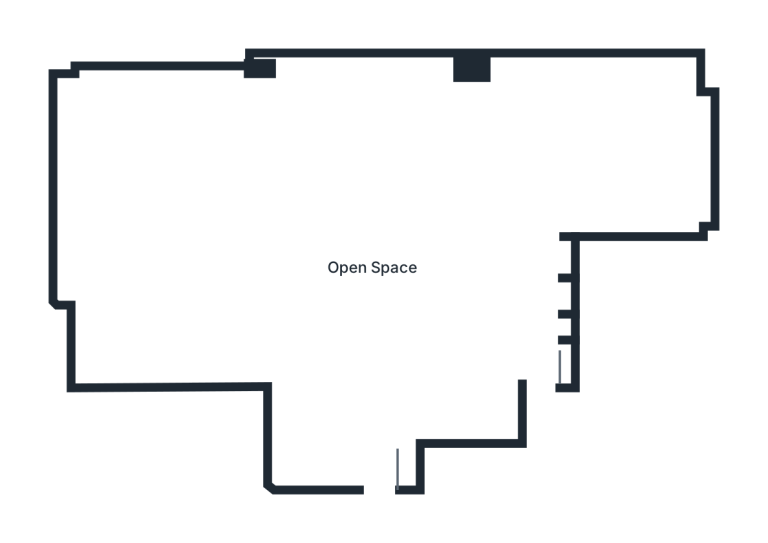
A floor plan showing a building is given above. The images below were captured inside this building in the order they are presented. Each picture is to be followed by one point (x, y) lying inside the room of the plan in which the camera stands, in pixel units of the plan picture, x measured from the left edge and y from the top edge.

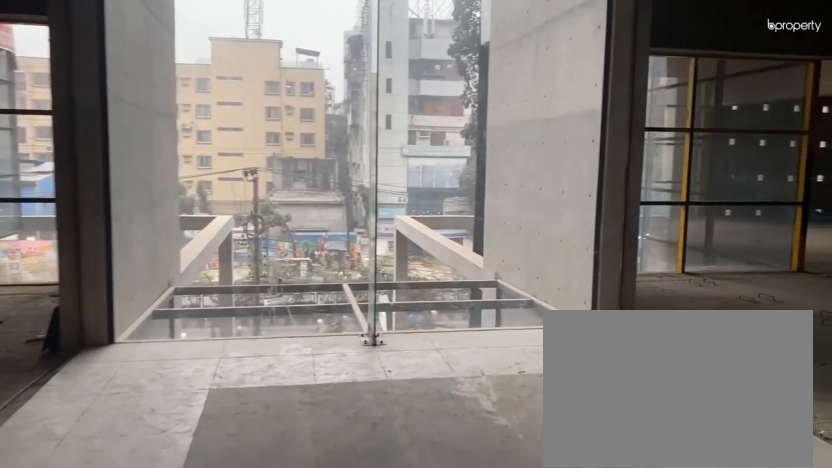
(383, 461)
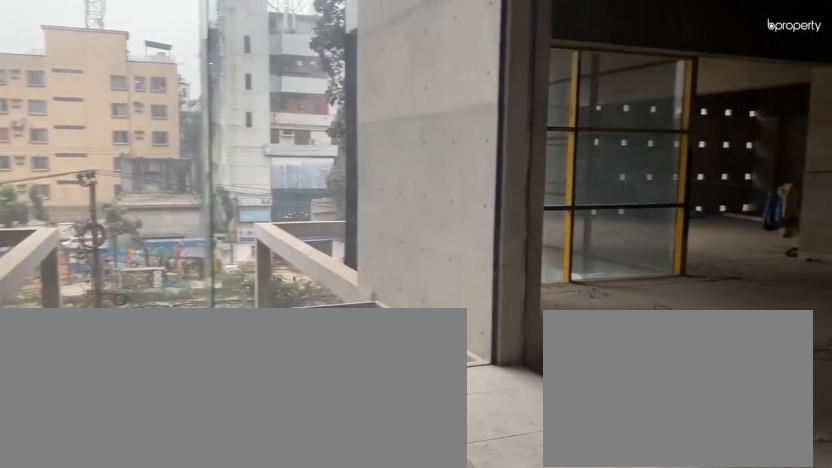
(383, 461)
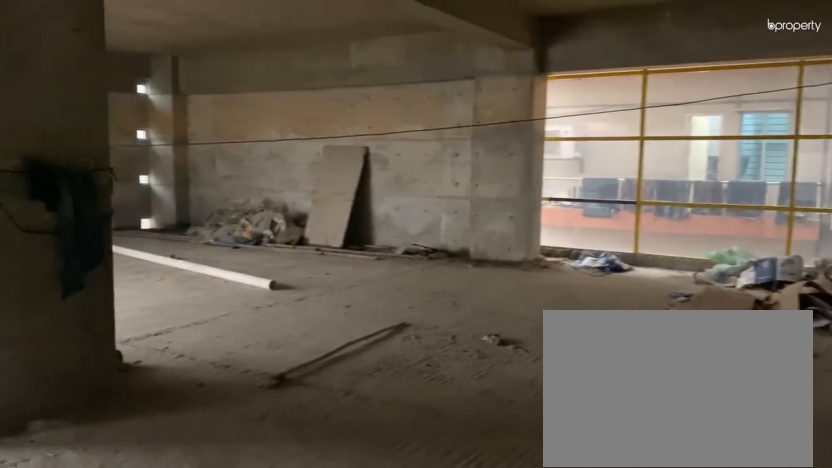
(383, 288)
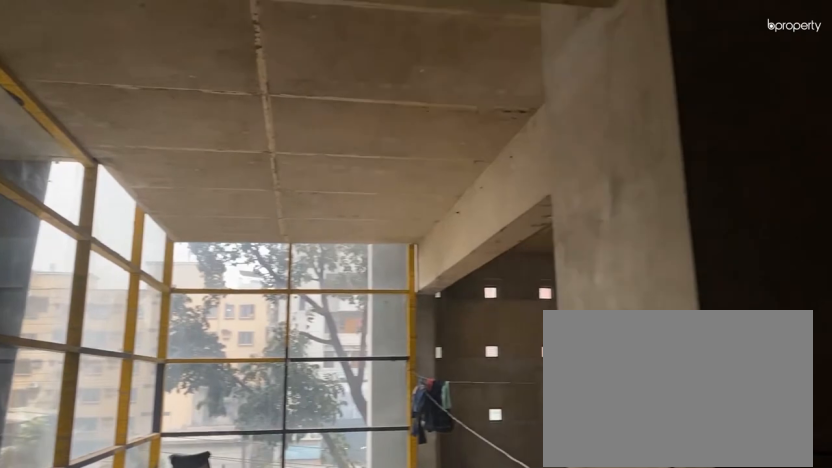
(383, 288)
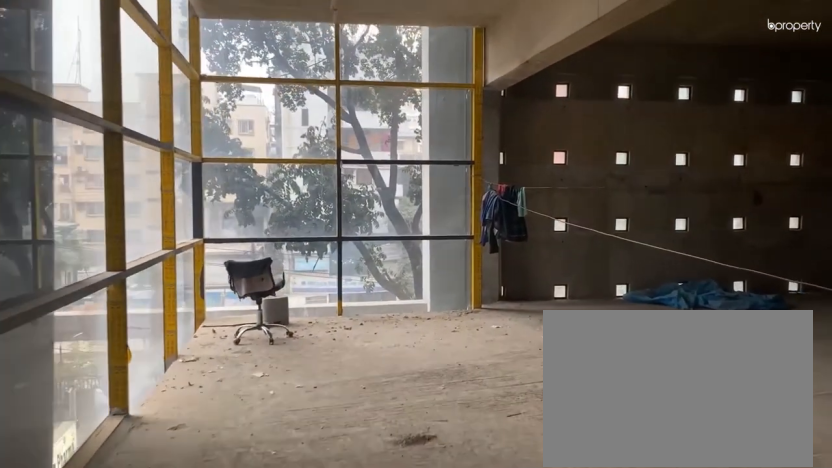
(222, 348)
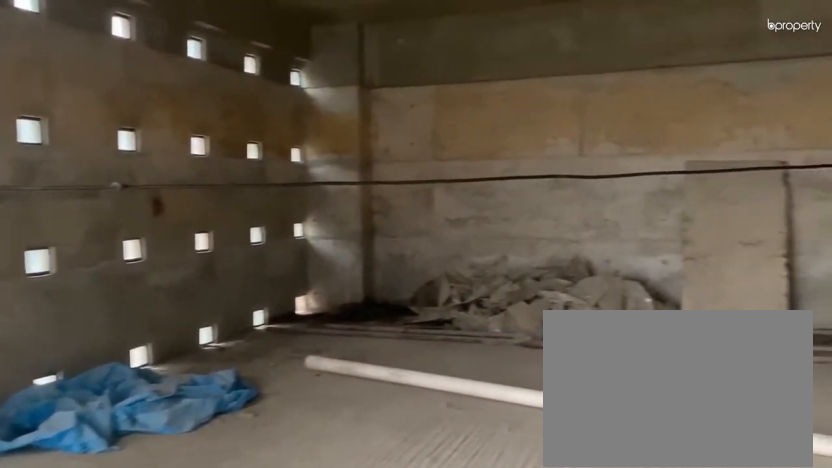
(117, 195)
